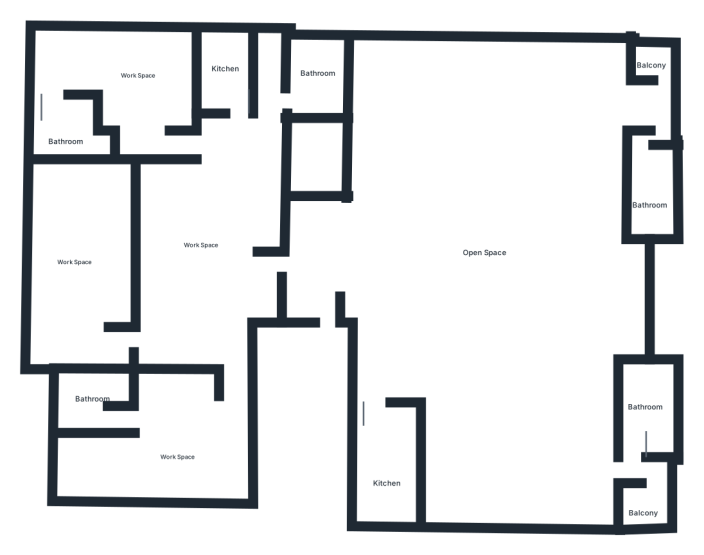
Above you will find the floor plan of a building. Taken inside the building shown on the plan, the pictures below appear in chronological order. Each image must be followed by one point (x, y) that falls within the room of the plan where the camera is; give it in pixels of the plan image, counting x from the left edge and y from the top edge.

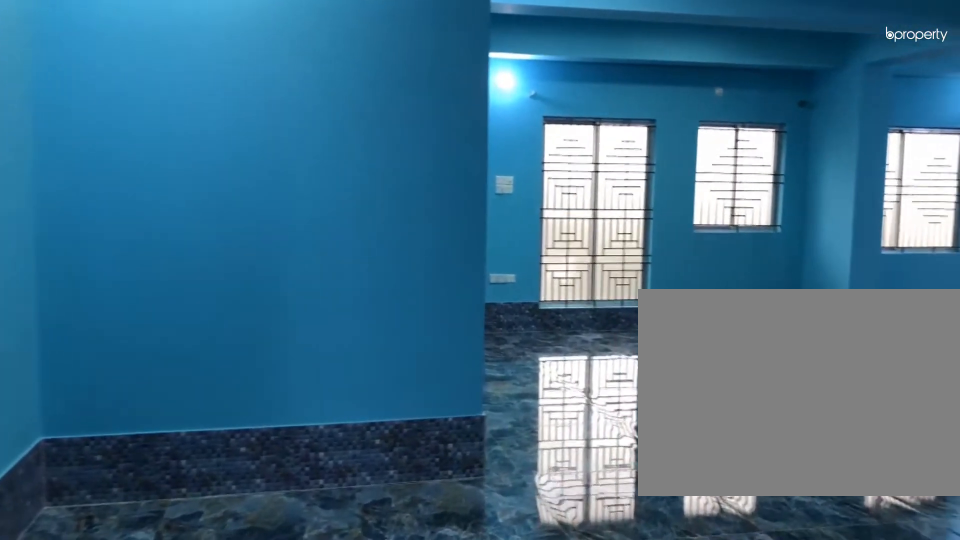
(348, 311)
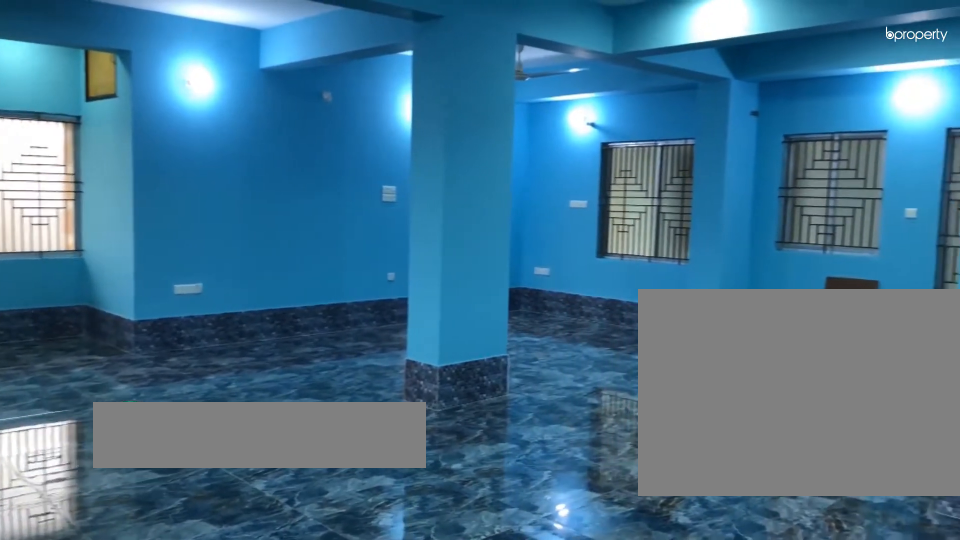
(500, 226)
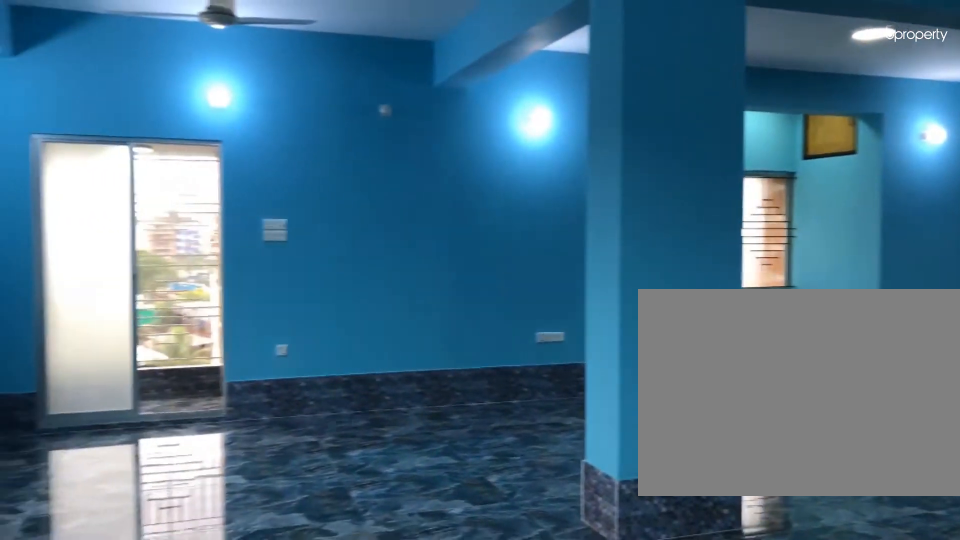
(501, 225)
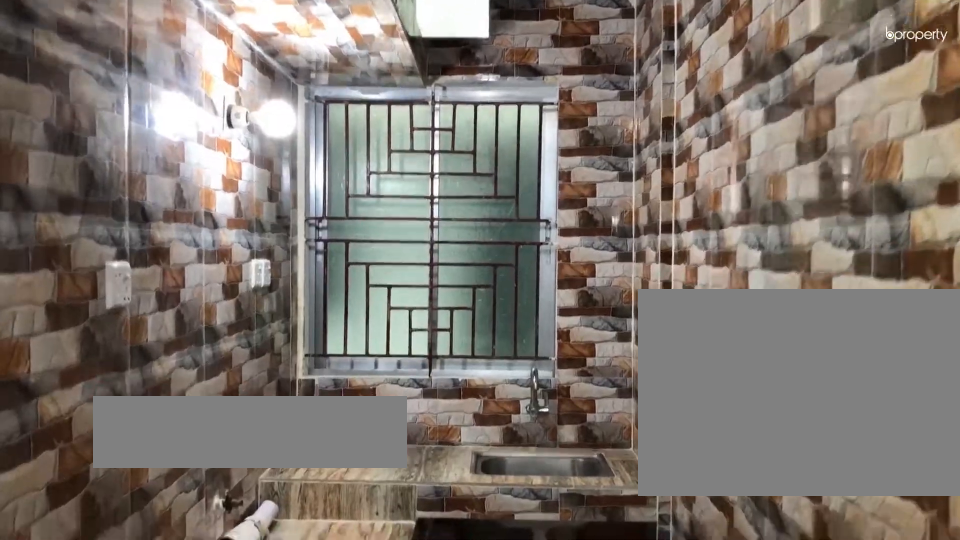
(393, 465)
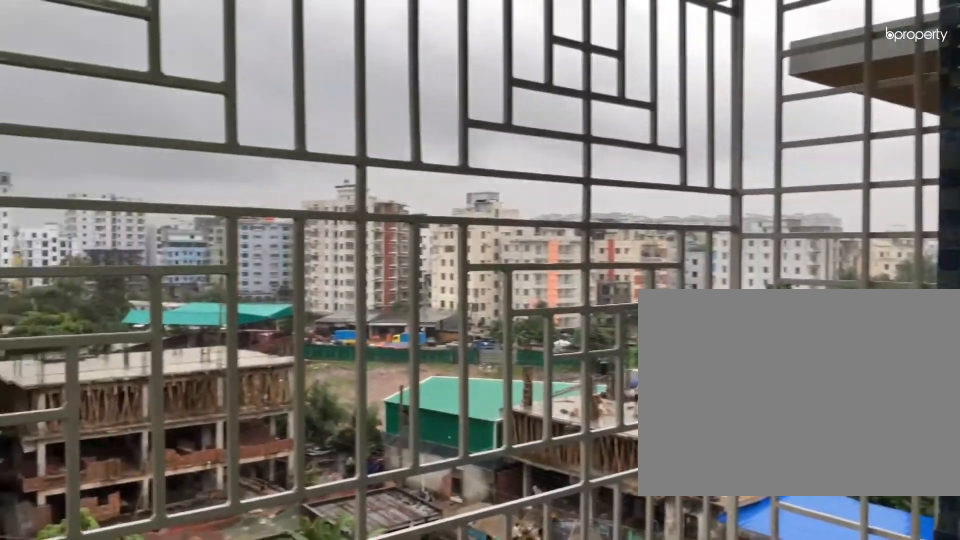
(648, 505)
